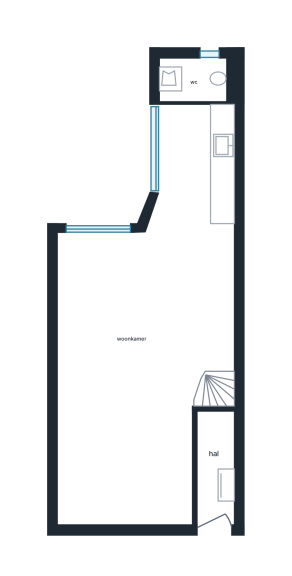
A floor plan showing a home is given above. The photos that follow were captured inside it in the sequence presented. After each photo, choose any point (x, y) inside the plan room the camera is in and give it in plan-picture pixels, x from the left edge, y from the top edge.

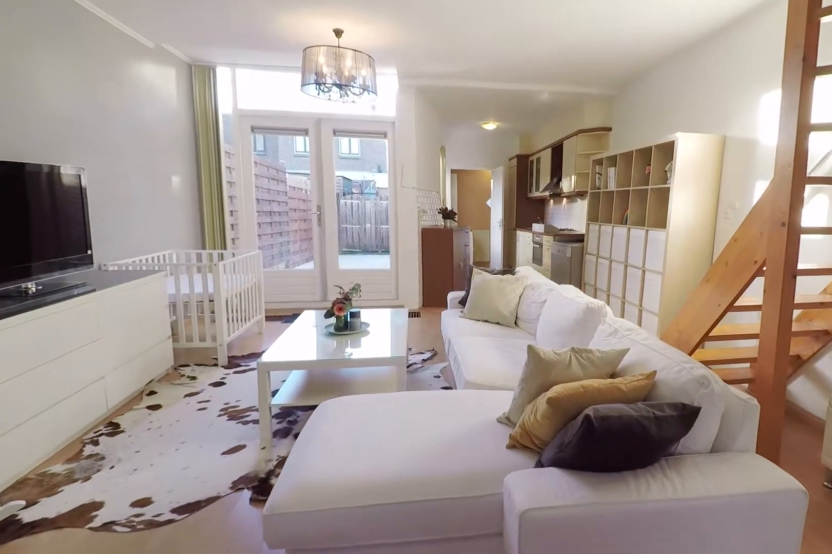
(105, 293)
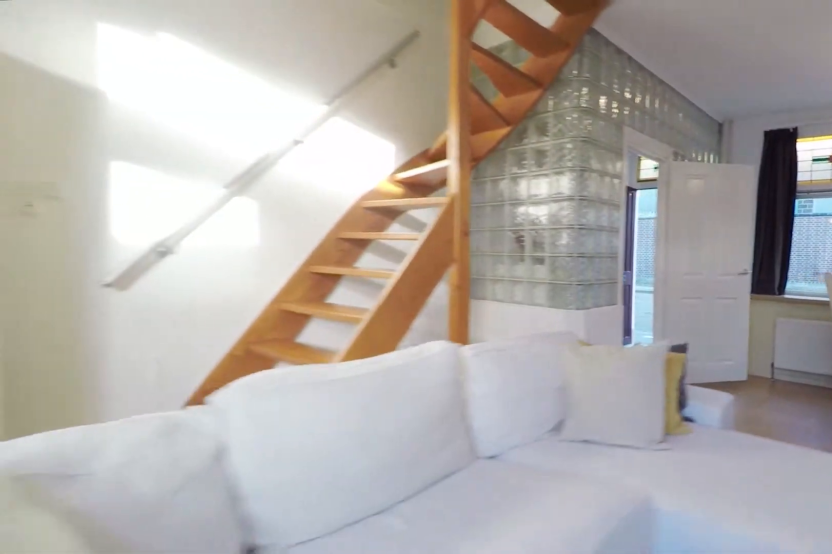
(106, 288)
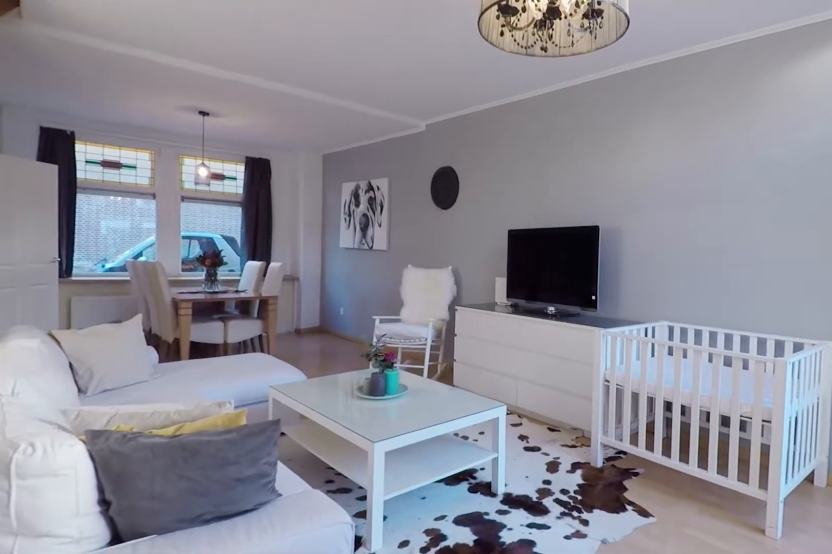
(225, 297)
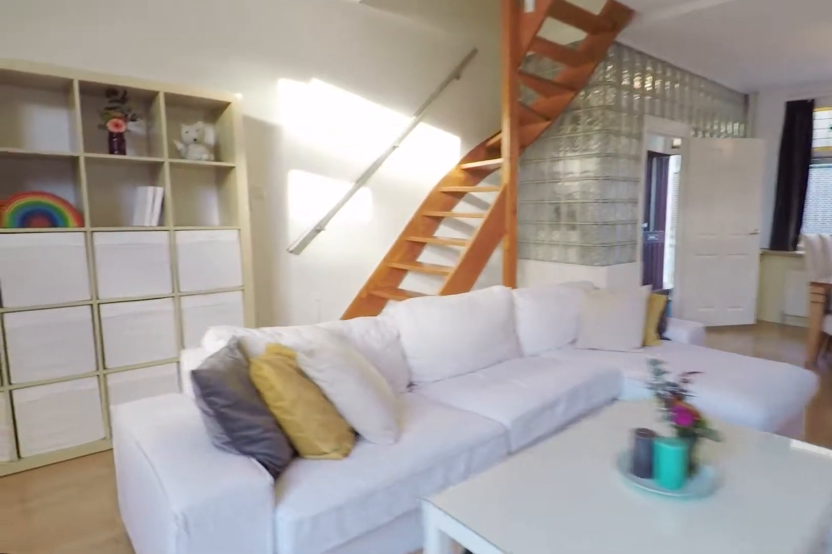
(108, 289)
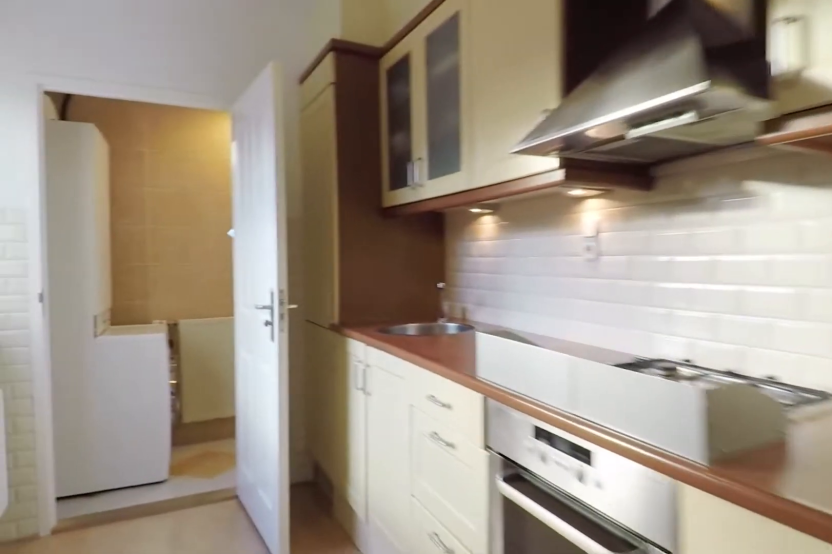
(222, 165)
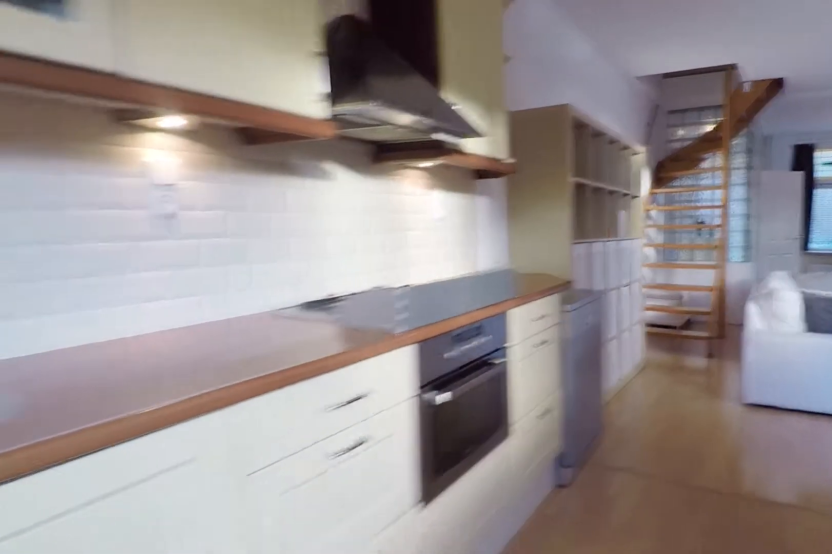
(222, 165)
